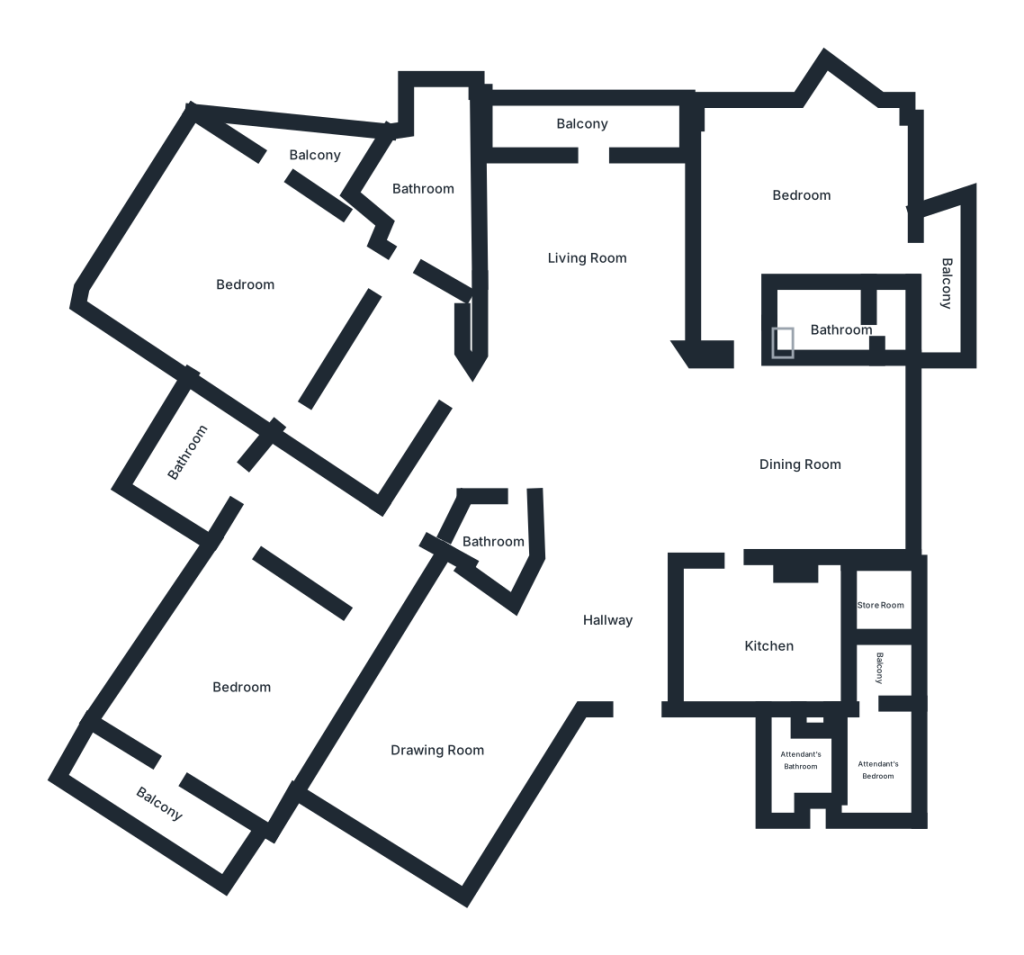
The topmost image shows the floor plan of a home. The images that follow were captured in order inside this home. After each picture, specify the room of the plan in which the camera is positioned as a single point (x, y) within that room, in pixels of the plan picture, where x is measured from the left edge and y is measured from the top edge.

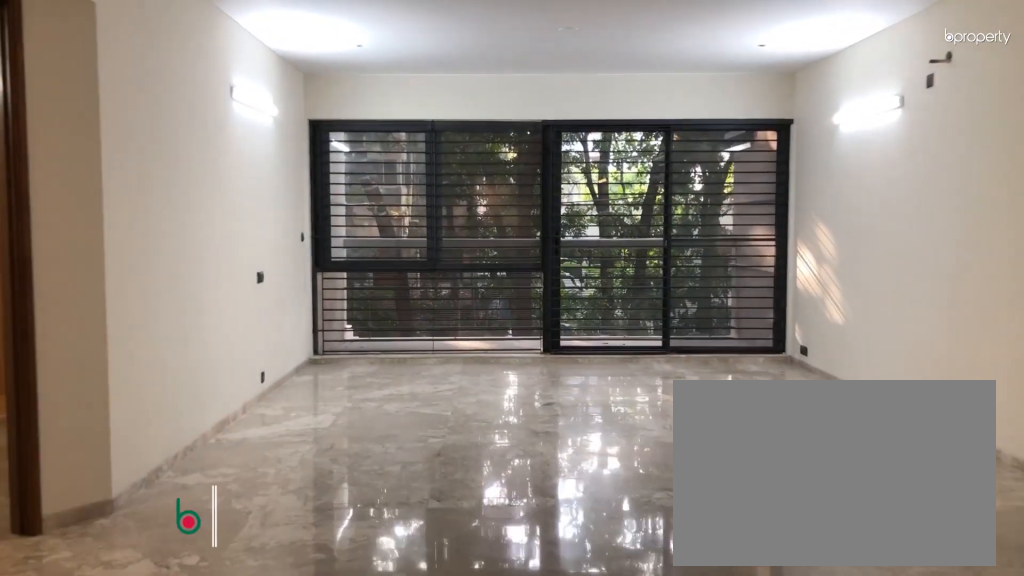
(605, 429)
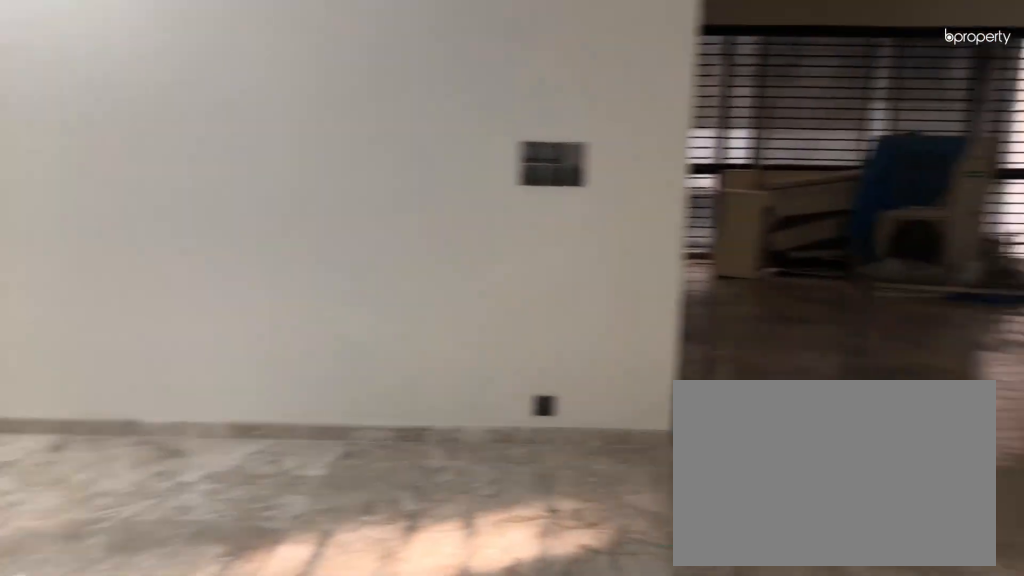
(582, 251)
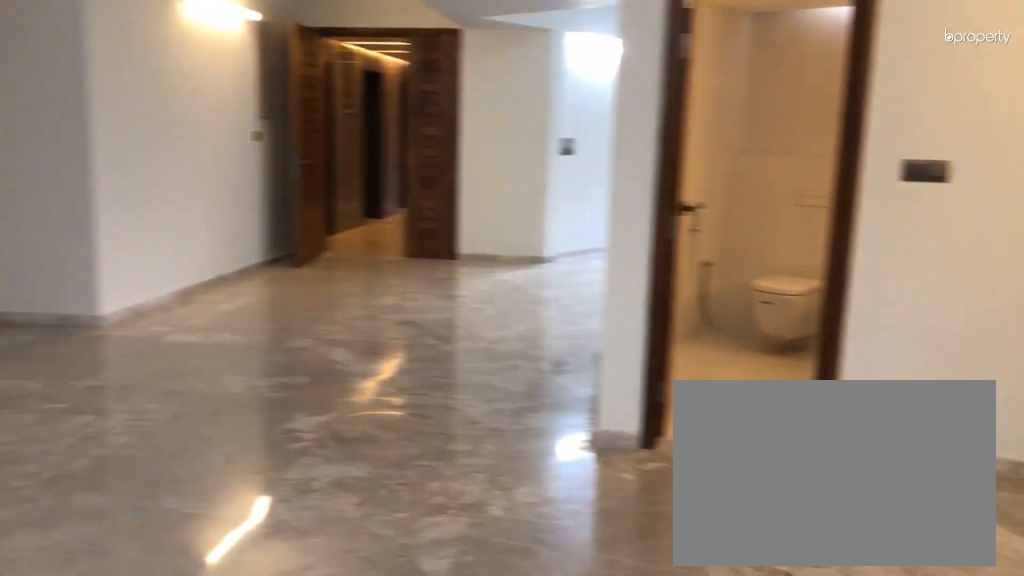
(582, 251)
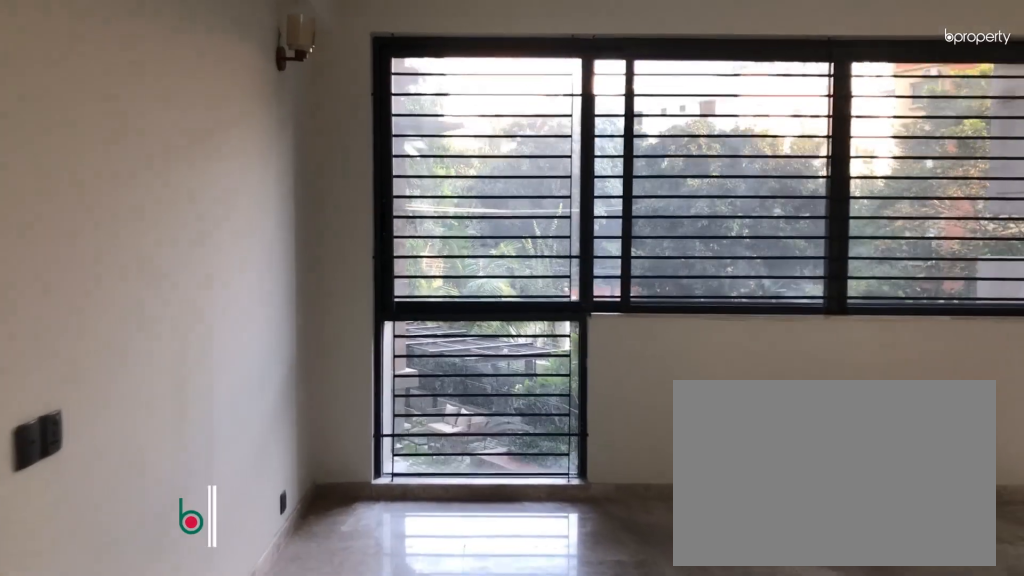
(446, 737)
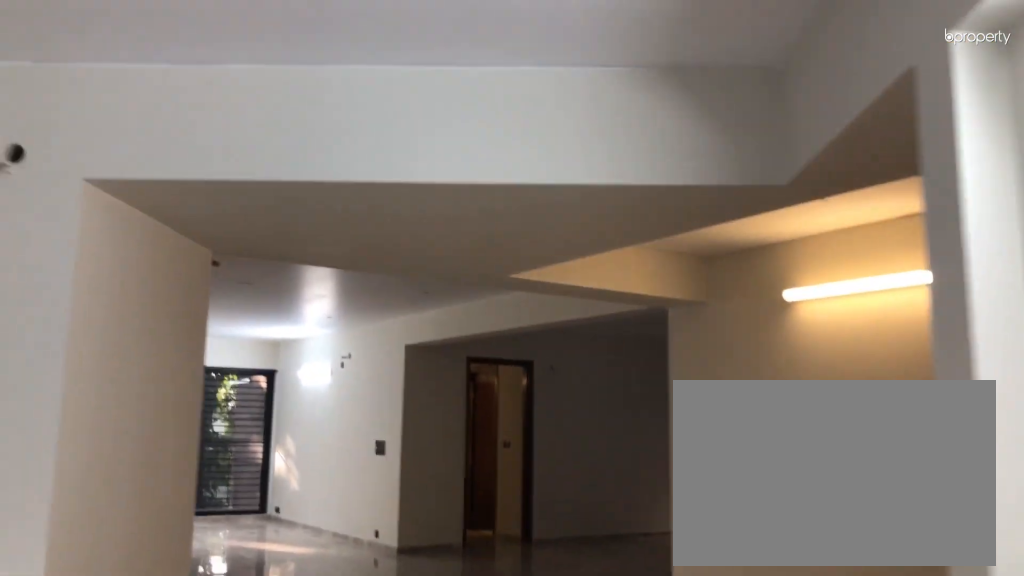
(446, 737)
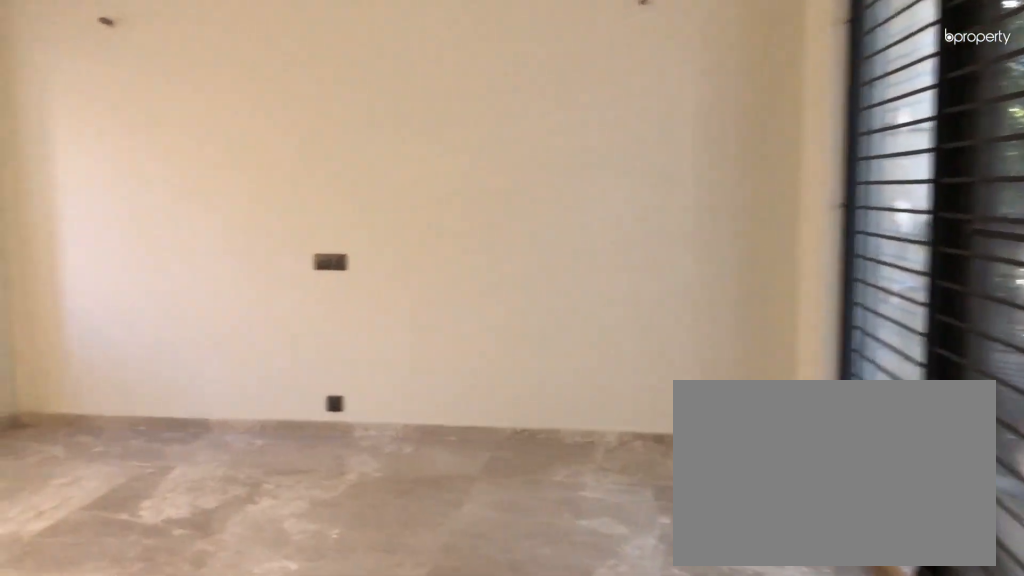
(243, 273)
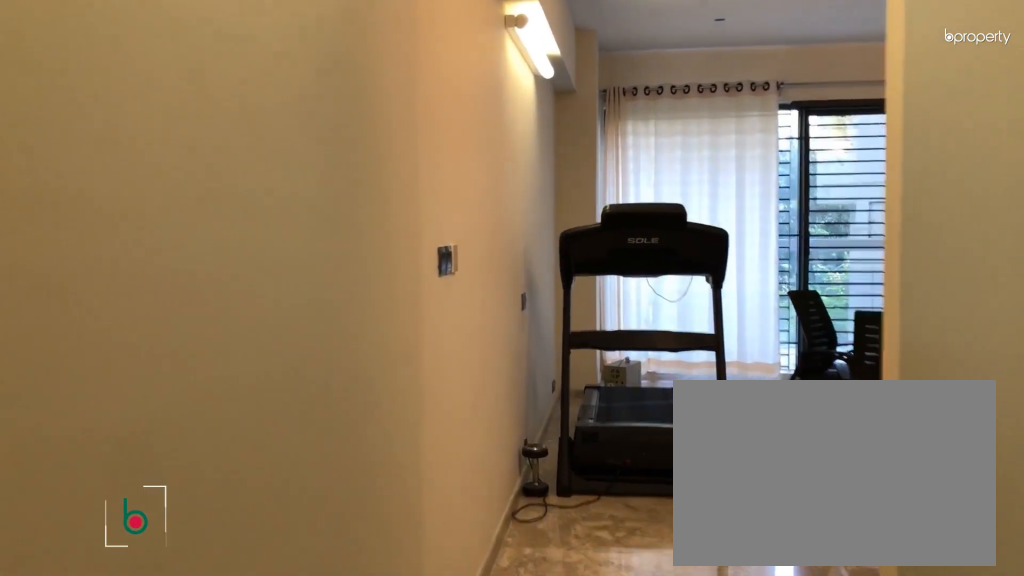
(239, 676)
